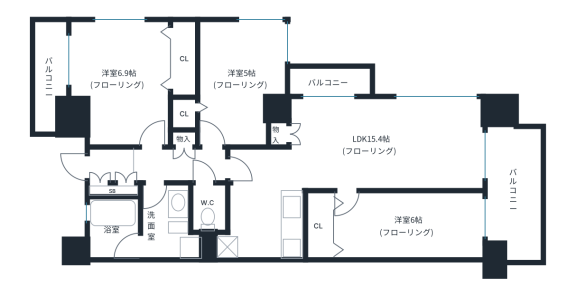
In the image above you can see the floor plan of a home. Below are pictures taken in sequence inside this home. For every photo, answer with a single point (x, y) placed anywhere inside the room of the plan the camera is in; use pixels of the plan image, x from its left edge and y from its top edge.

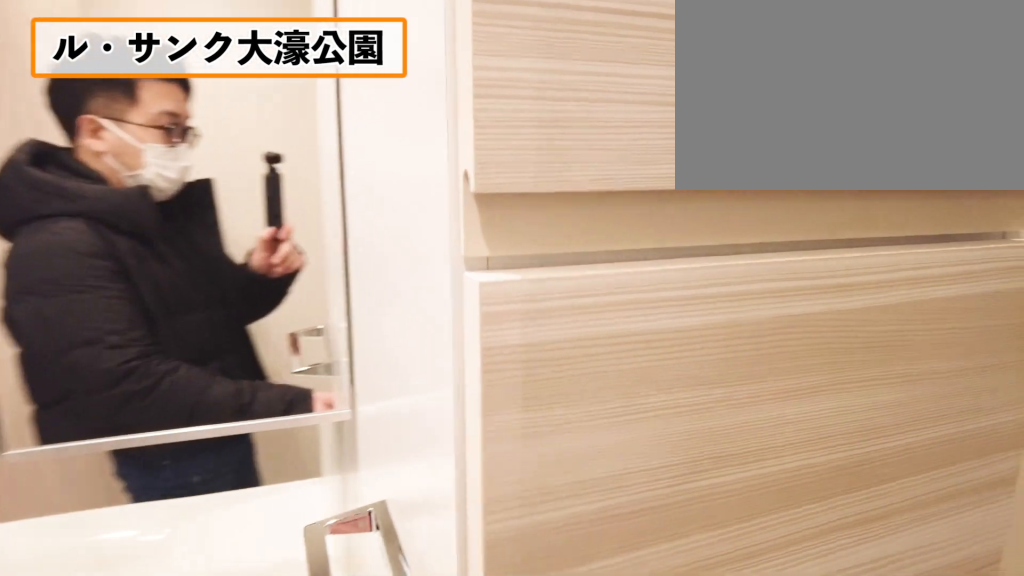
(160, 212)
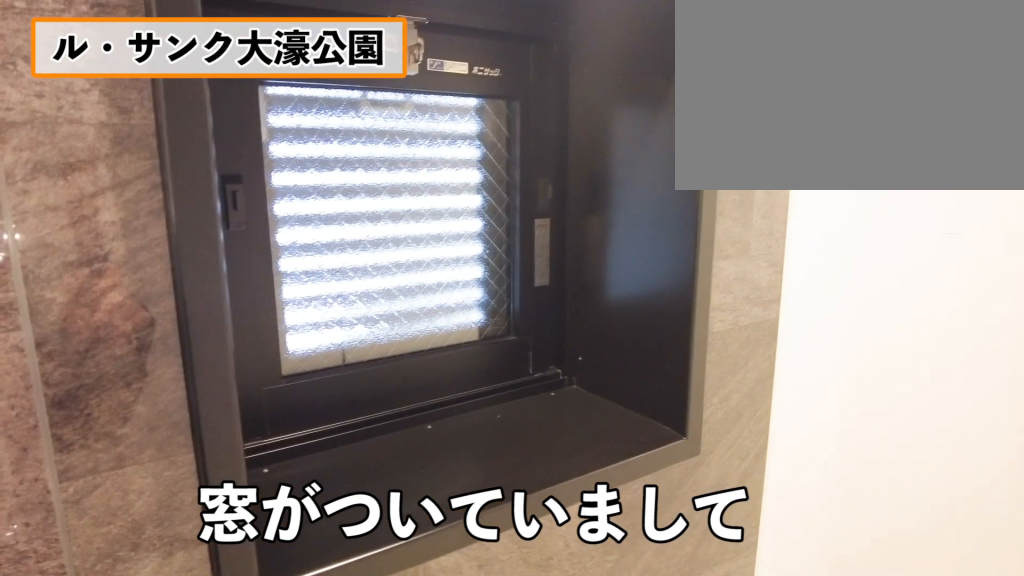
(122, 232)
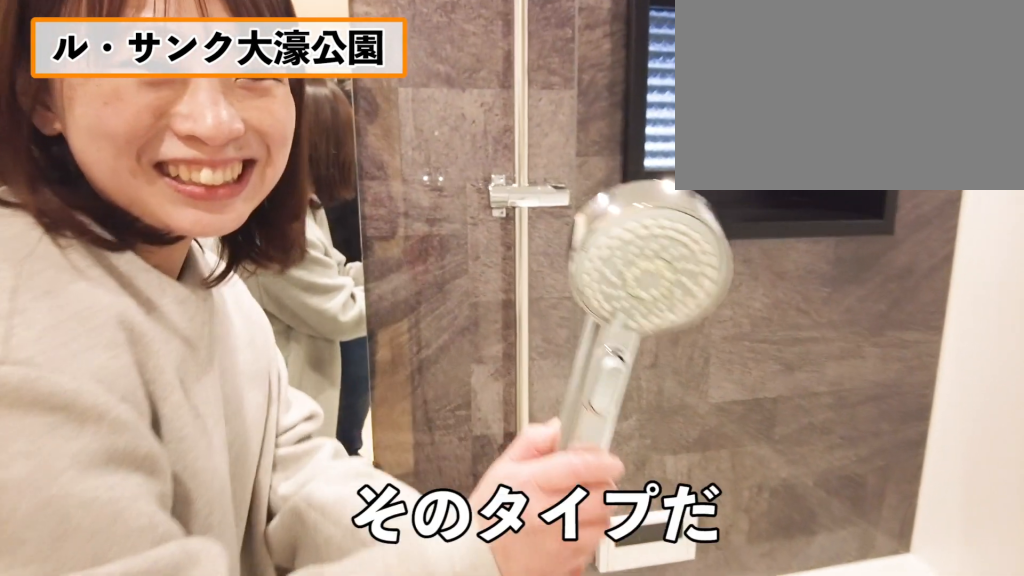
(122, 232)
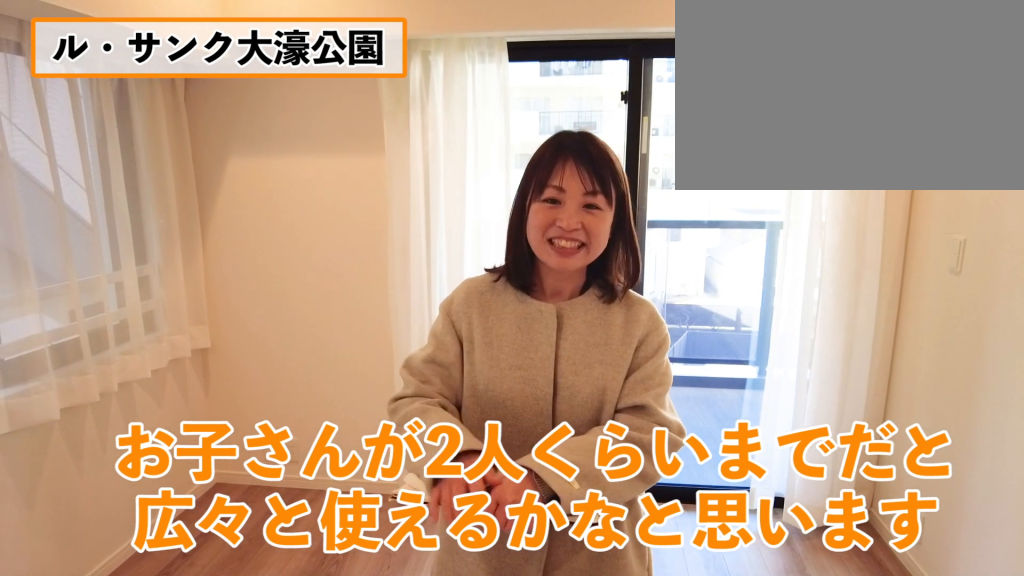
(378, 148)
